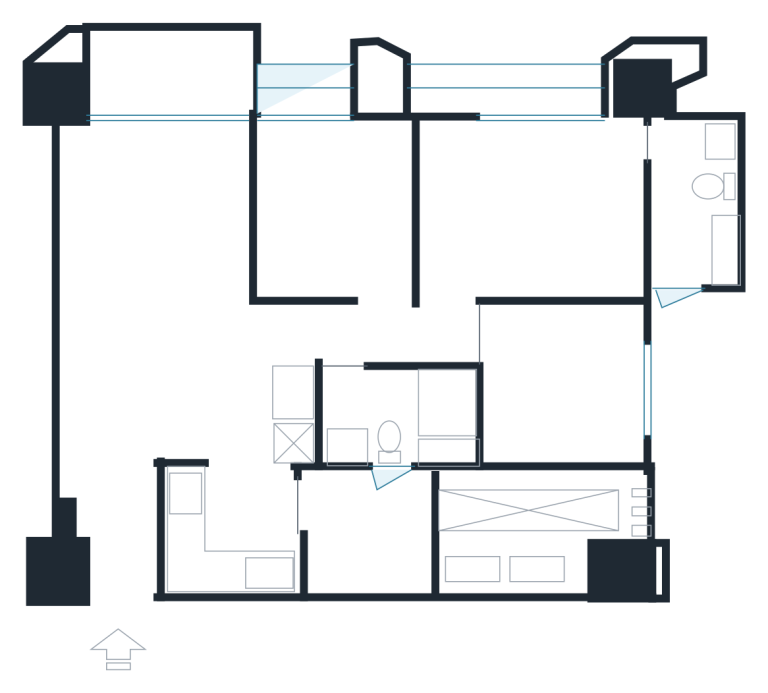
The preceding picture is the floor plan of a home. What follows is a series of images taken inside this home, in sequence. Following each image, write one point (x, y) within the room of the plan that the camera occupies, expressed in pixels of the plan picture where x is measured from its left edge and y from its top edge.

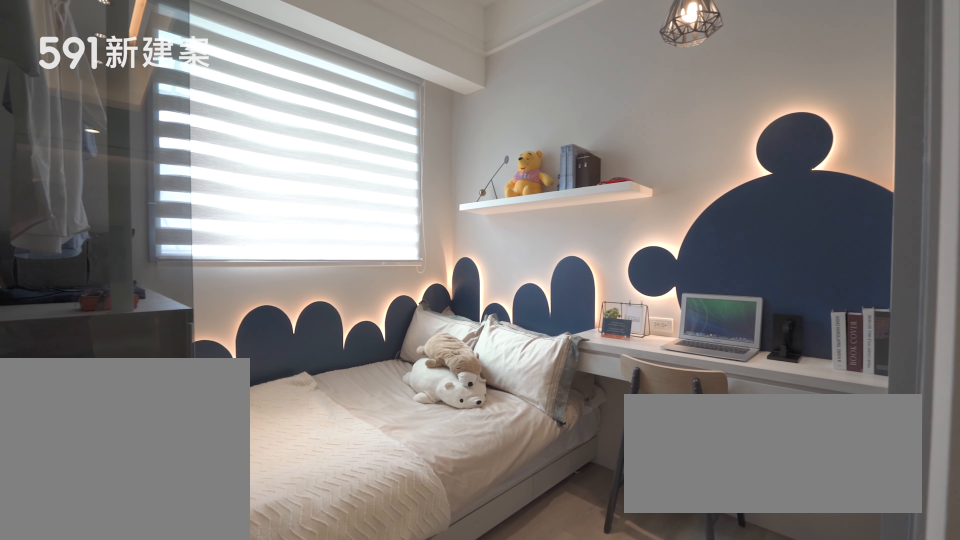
(567, 387)
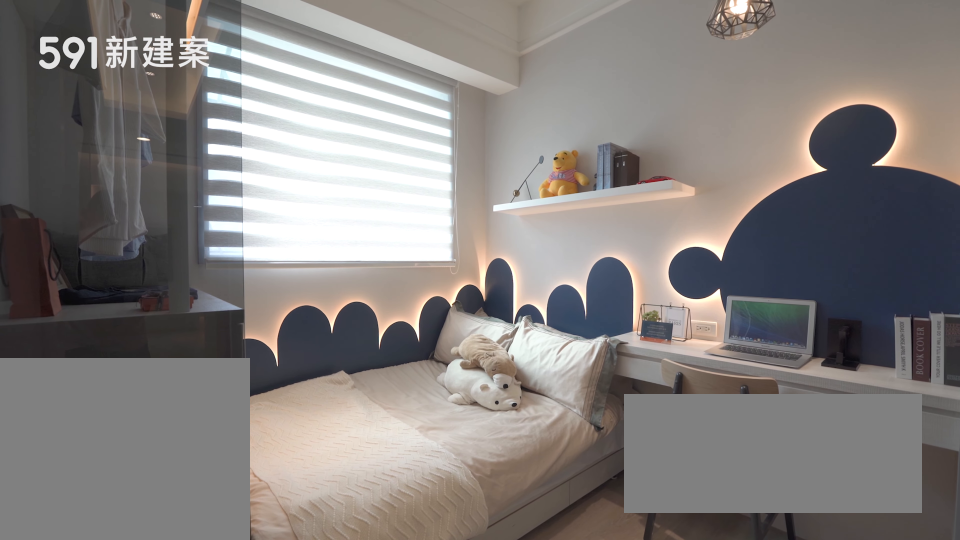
(567, 387)
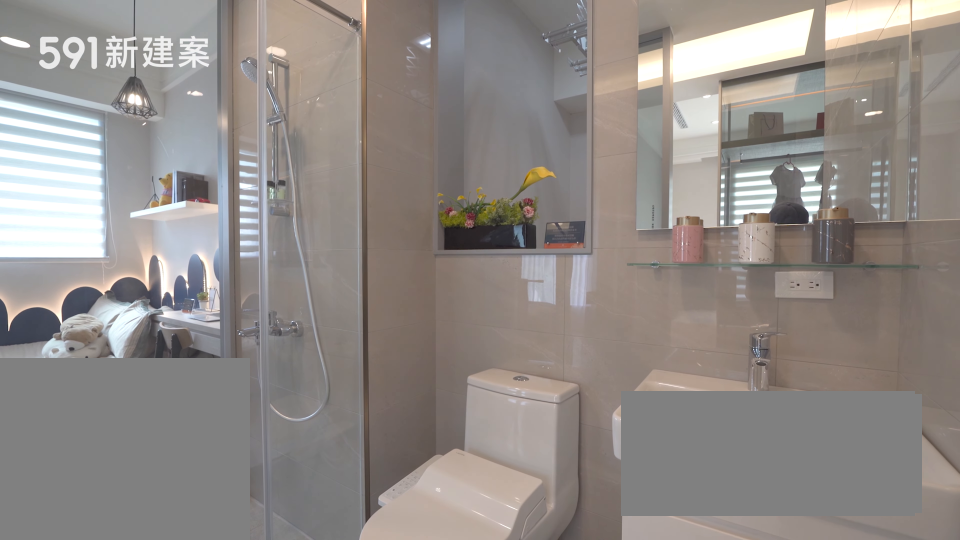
(397, 415)
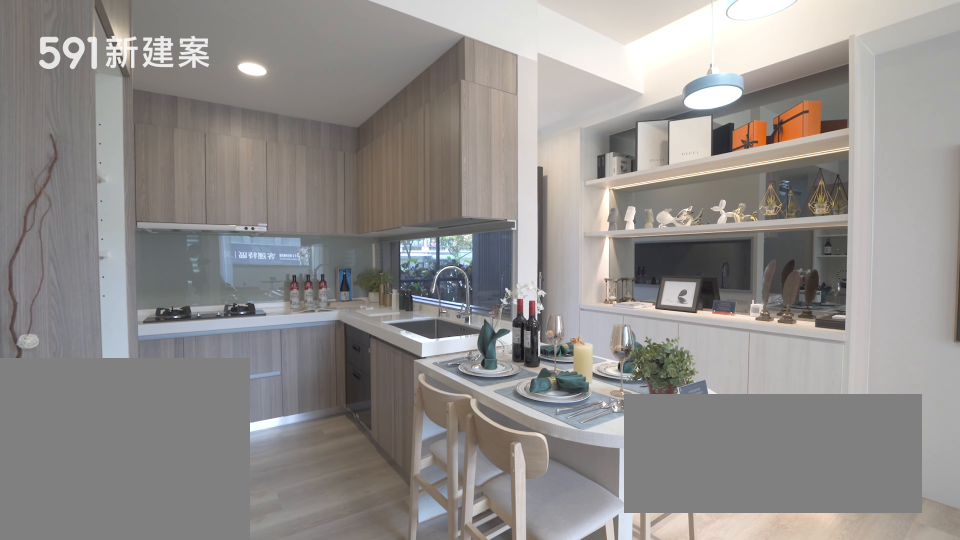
(189, 383)
